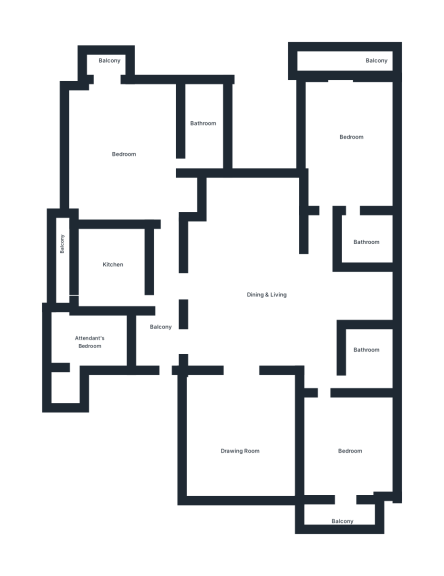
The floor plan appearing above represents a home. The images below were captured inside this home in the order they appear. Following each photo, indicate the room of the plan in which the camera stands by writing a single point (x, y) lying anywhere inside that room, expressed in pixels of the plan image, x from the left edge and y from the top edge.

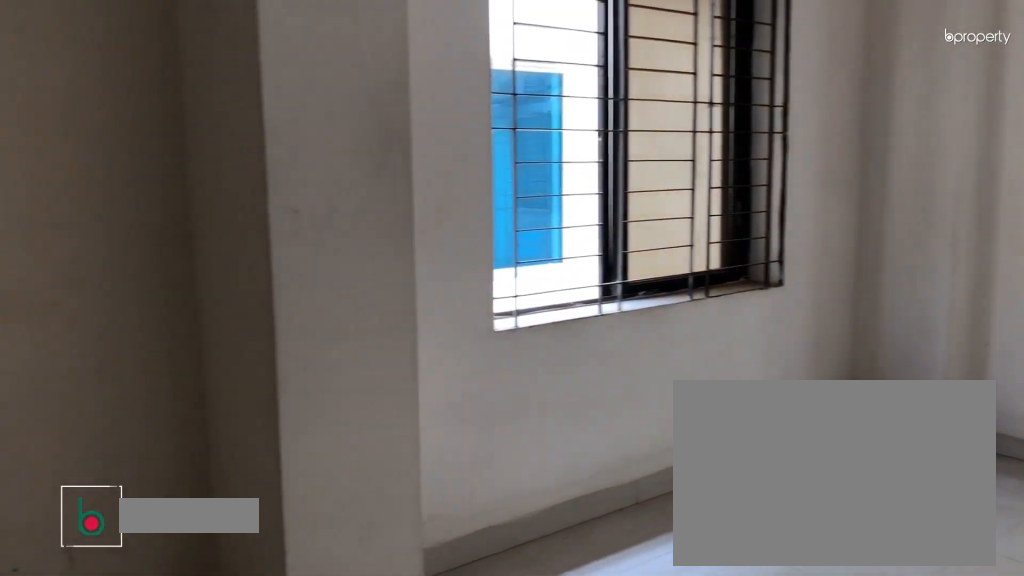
(342, 448)
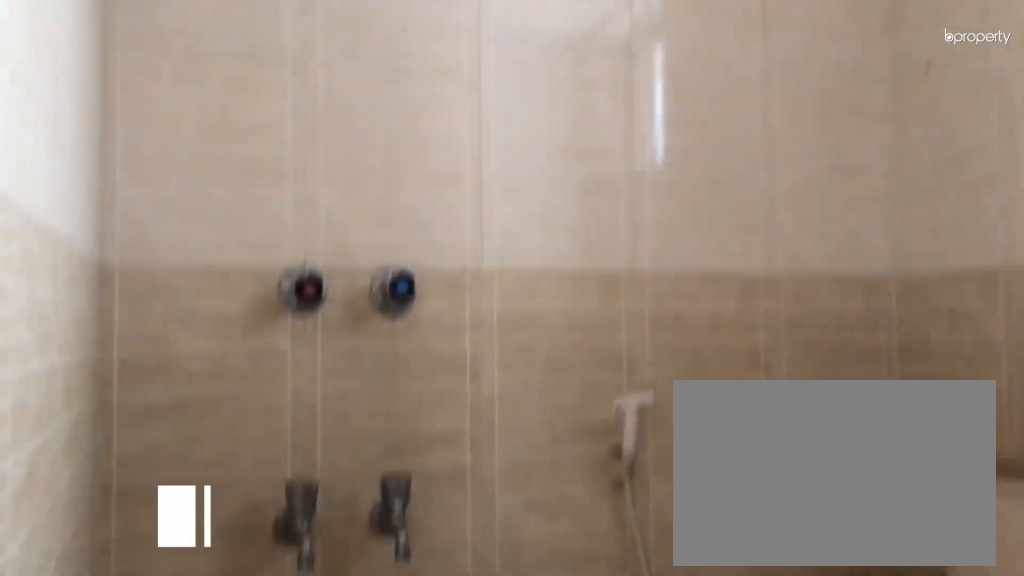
(367, 358)
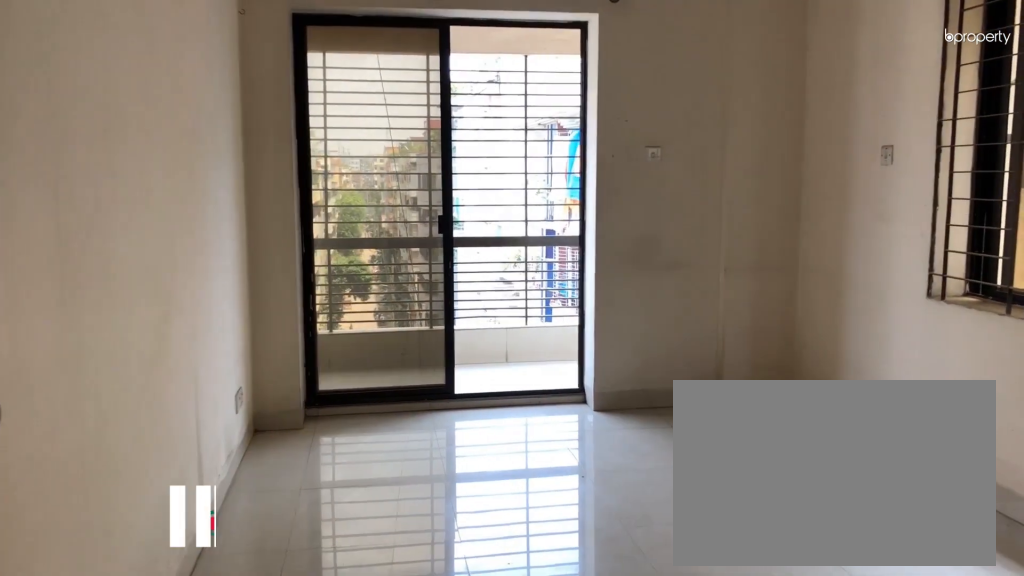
(350, 136)
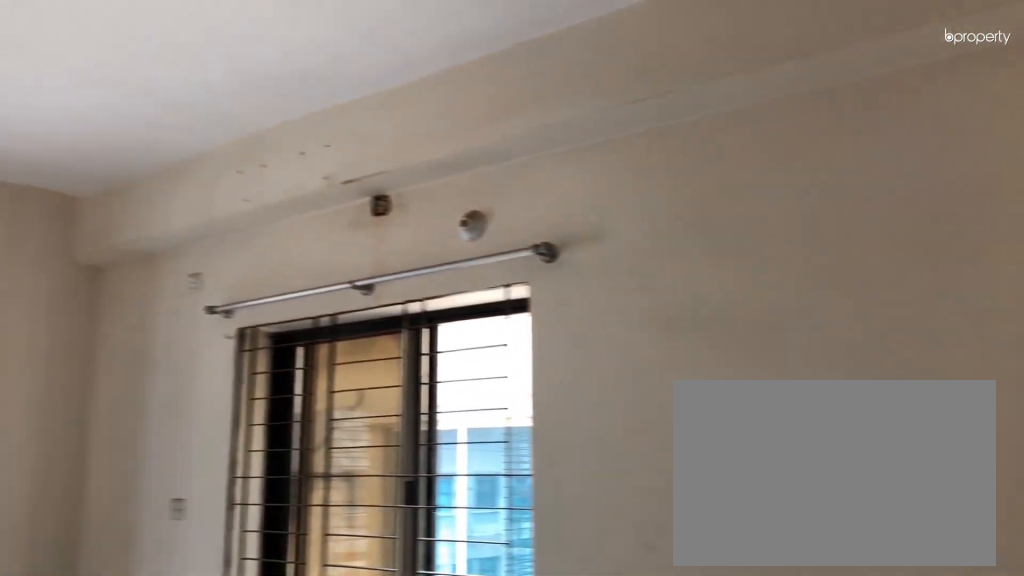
(350, 136)
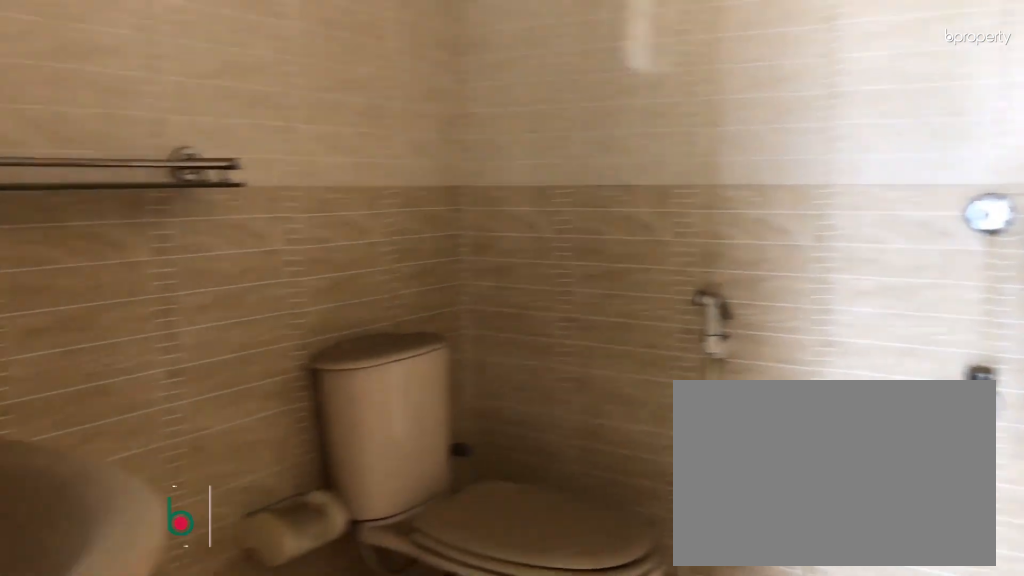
(366, 245)
